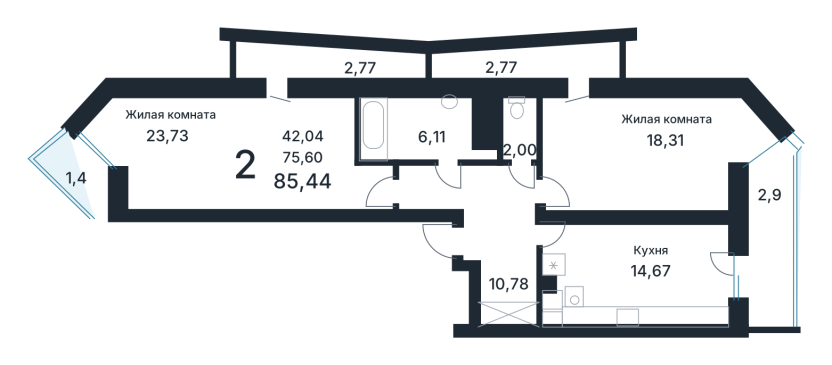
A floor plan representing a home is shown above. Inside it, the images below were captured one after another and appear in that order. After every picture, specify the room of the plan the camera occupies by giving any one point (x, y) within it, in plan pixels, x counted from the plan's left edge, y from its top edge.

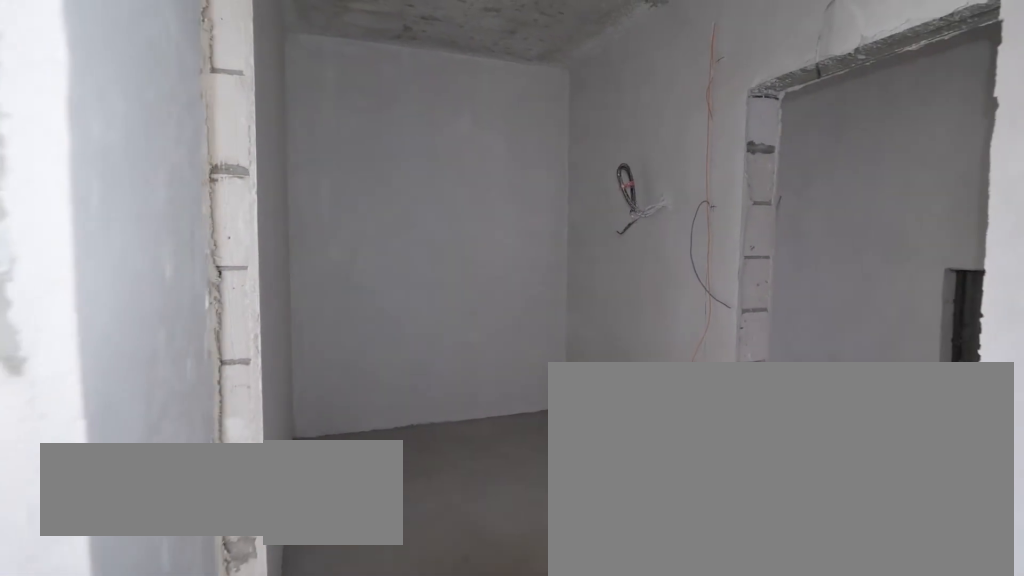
(488, 231)
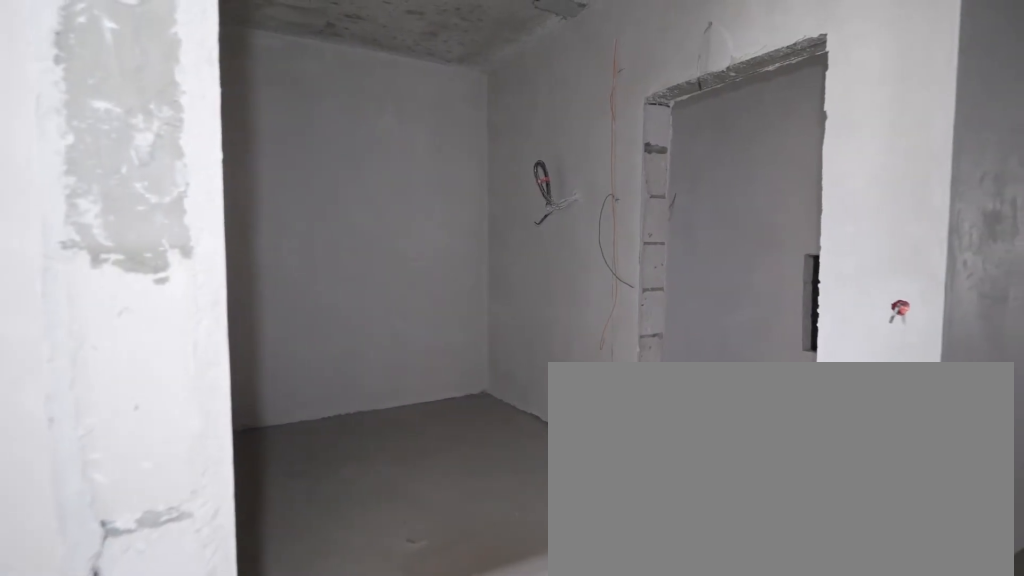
(488, 231)
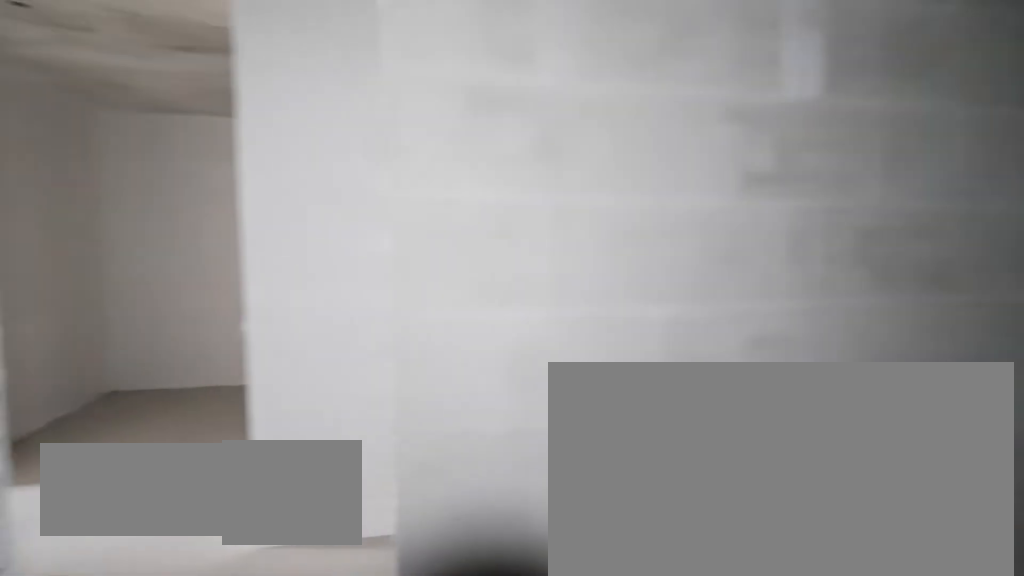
(420, 131)
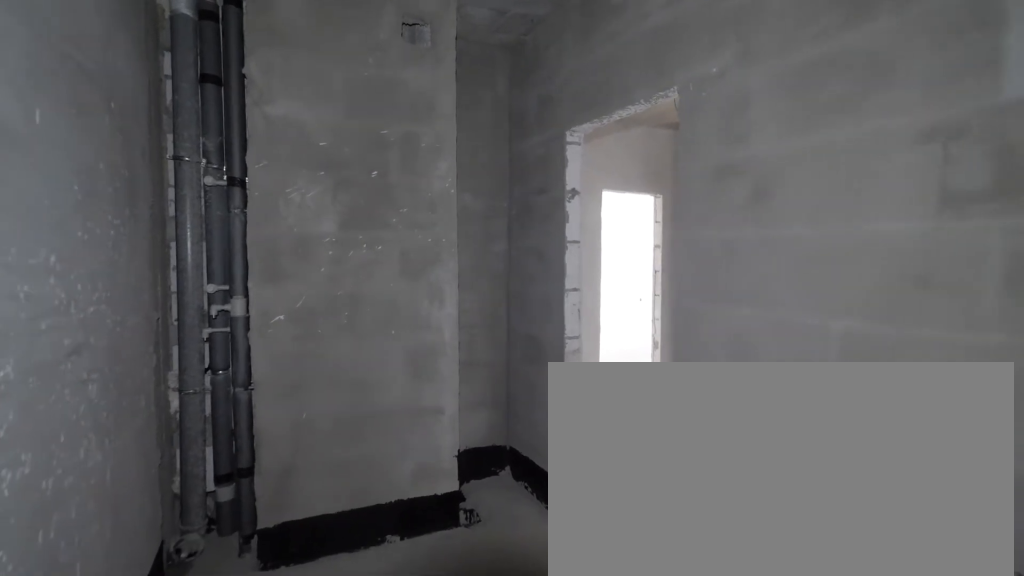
(420, 131)
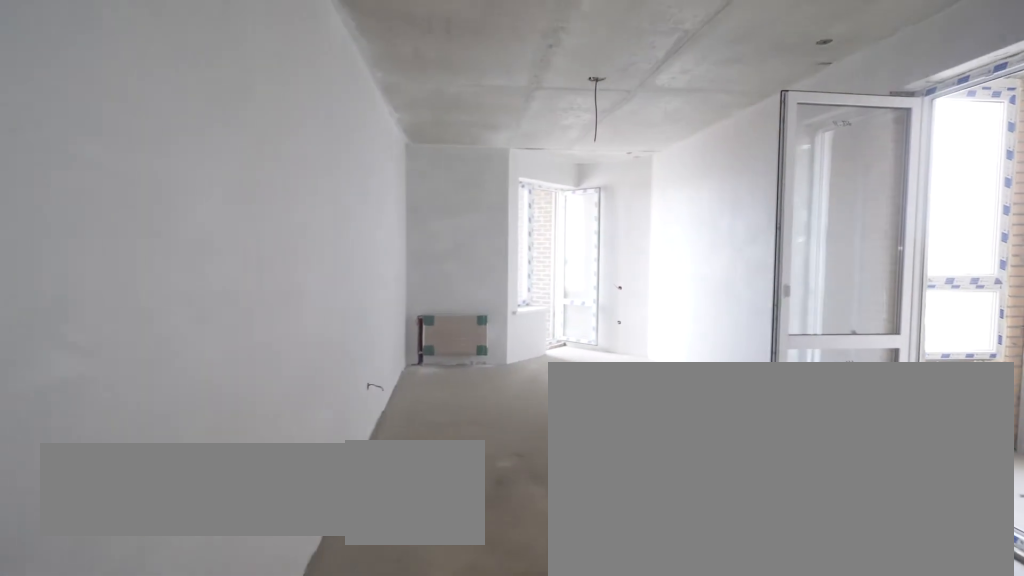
(287, 159)
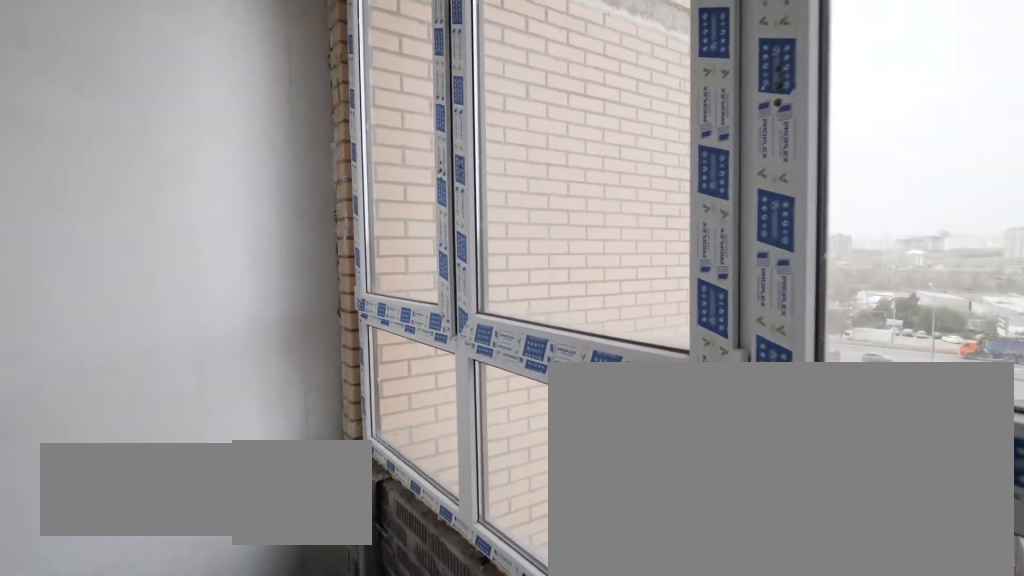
(77, 176)
